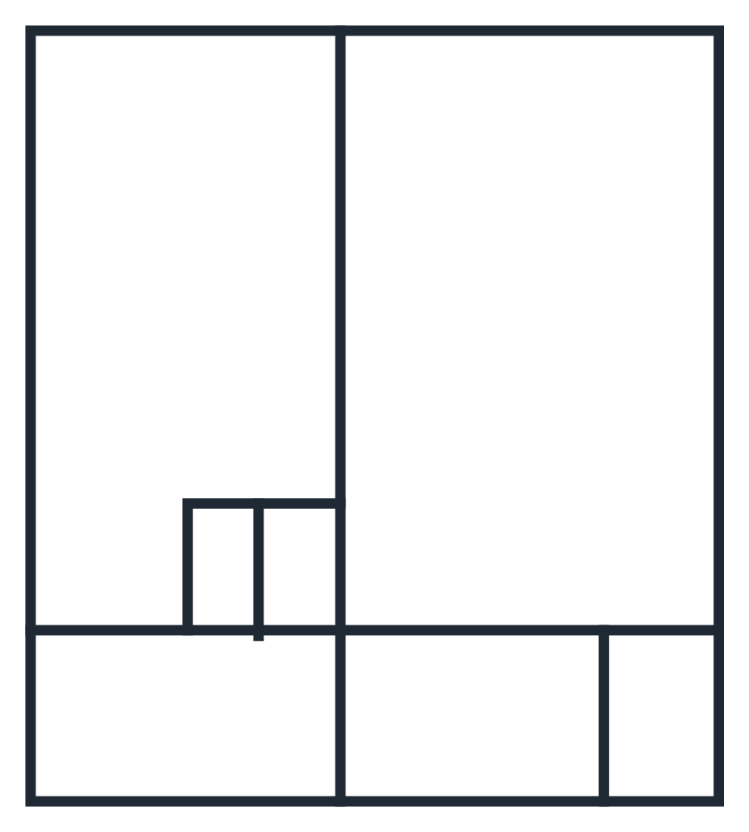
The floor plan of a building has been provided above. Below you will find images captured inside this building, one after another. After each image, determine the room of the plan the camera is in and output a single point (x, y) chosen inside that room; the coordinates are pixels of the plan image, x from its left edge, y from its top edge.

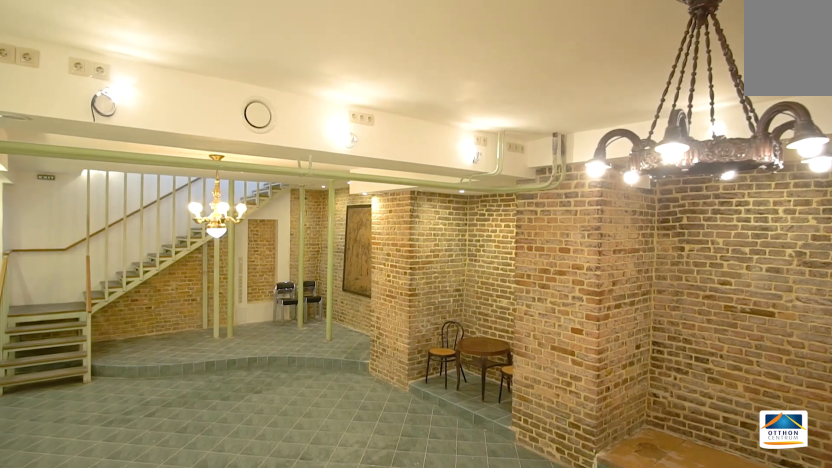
(543, 344)
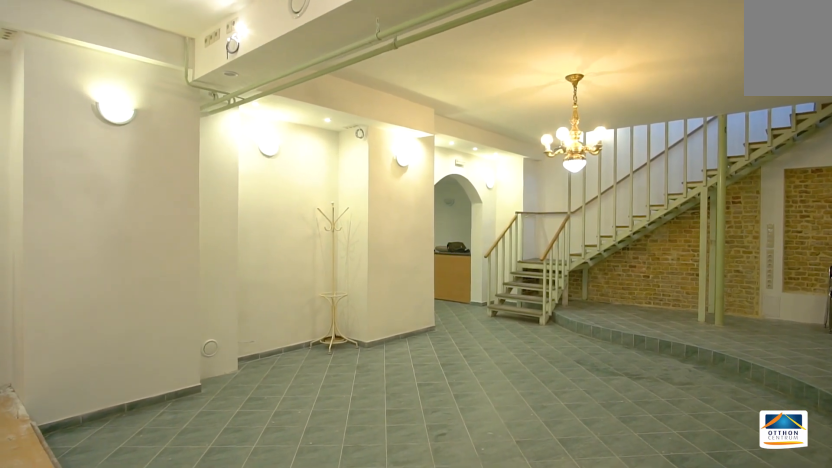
(543, 344)
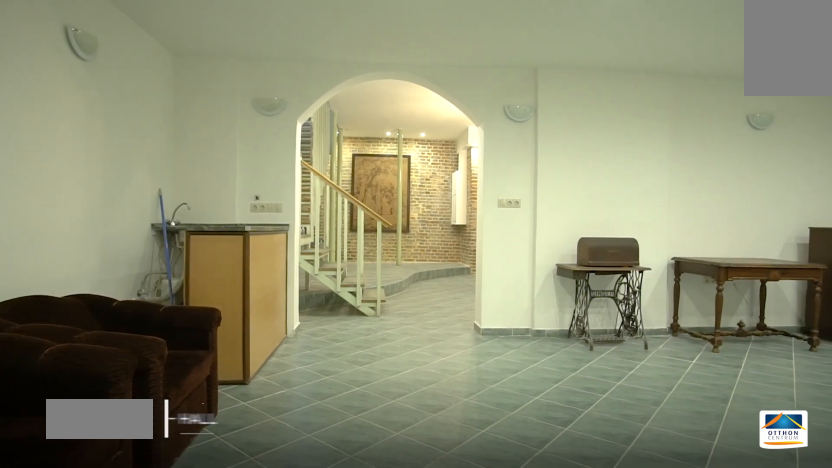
(185, 316)
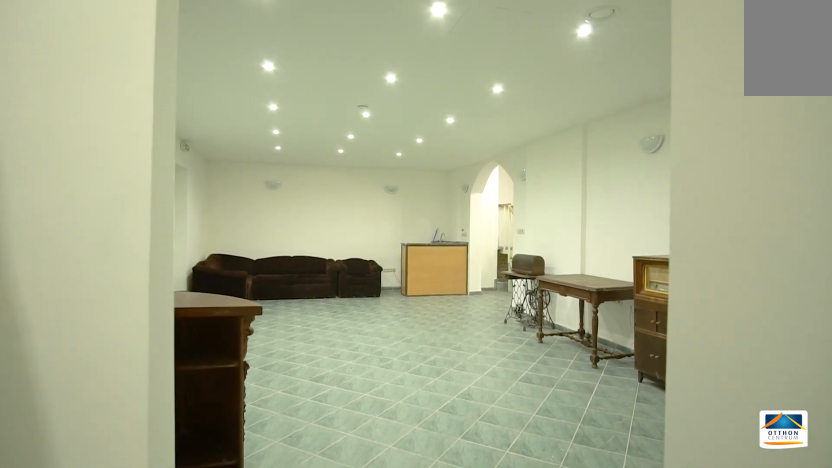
(185, 316)
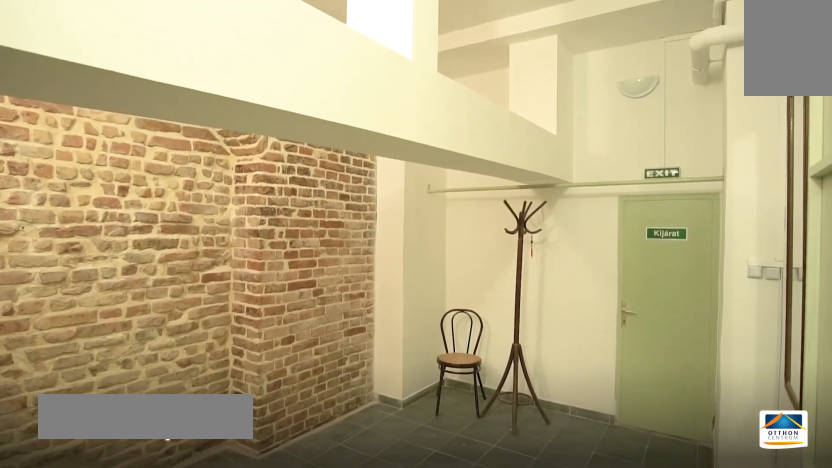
(464, 718)
